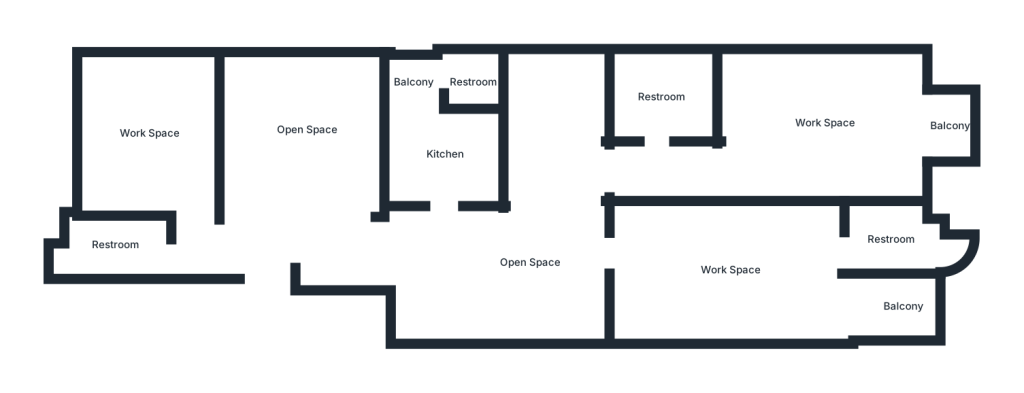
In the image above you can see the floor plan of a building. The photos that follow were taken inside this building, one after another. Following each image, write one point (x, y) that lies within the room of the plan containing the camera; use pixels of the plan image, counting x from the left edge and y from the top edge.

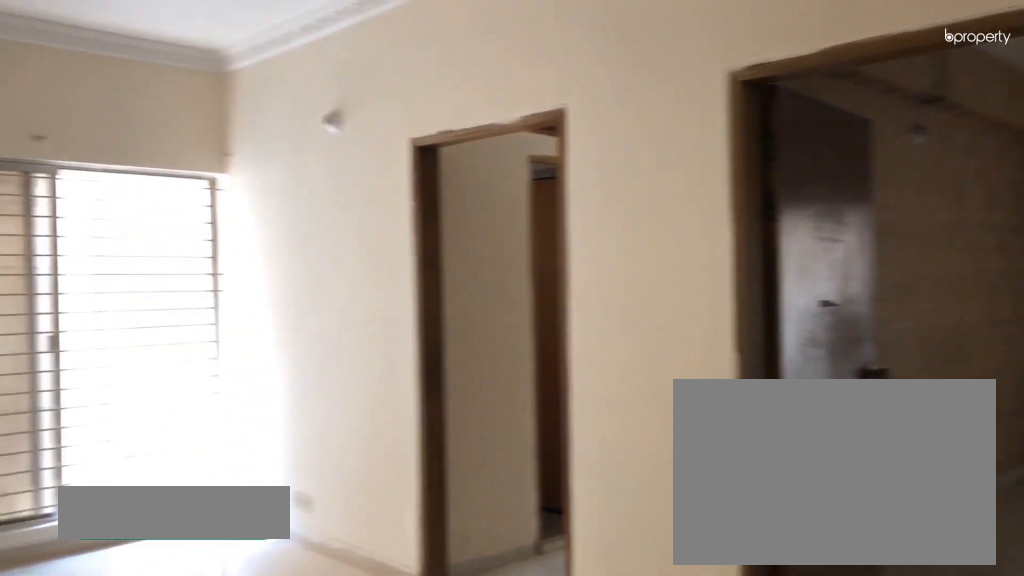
(529, 264)
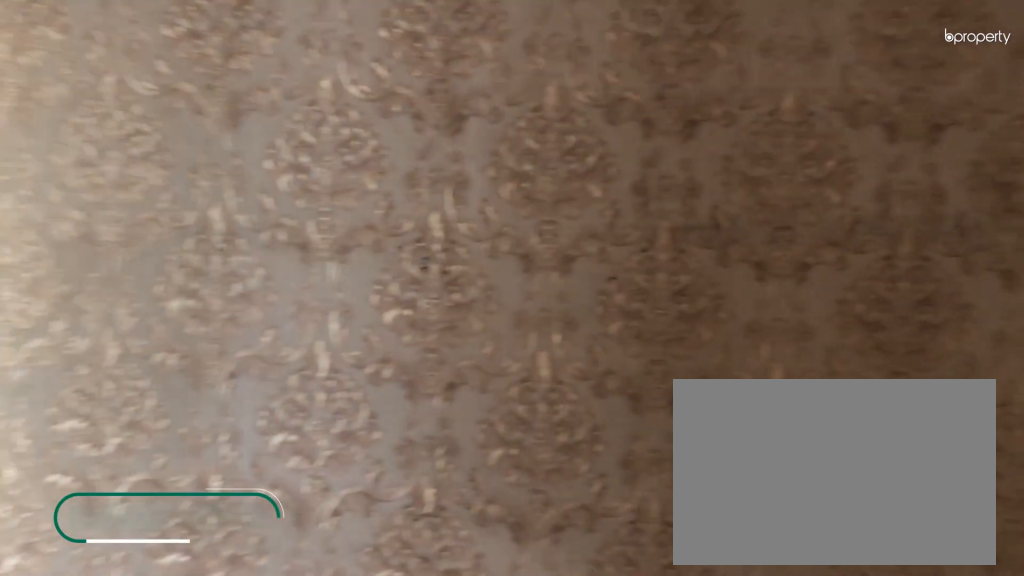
(730, 272)
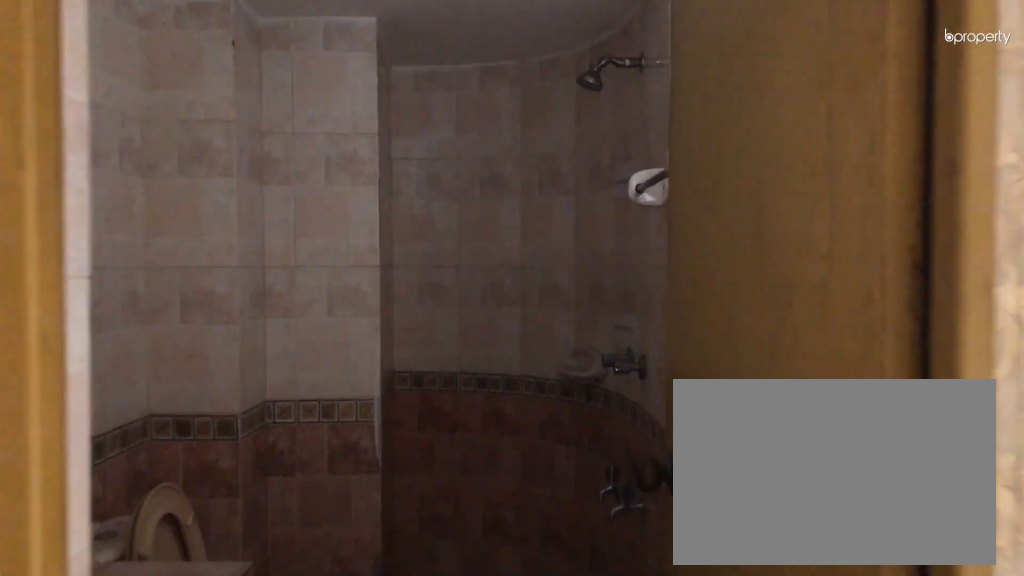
(891, 243)
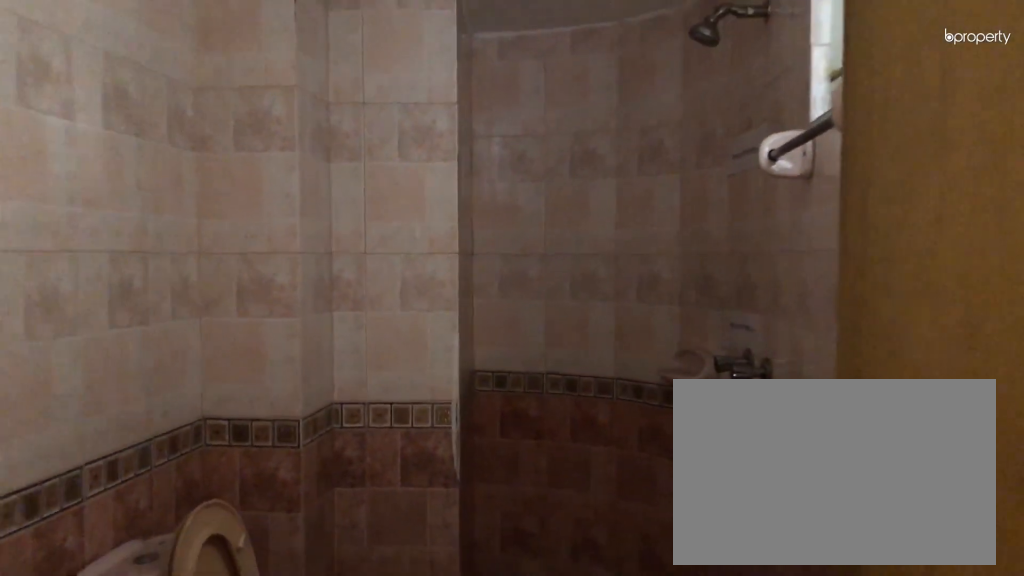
(891, 243)
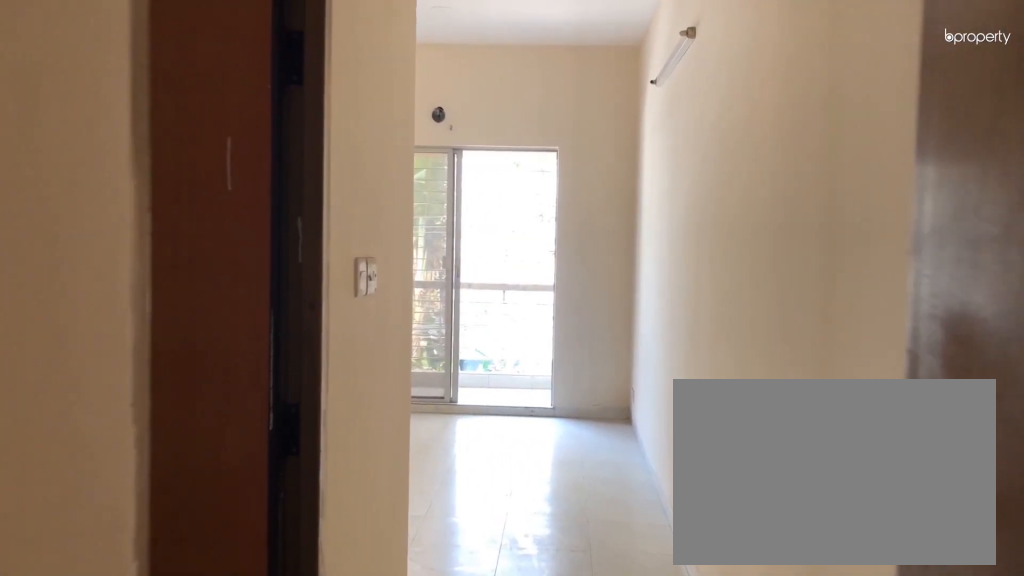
(641, 172)
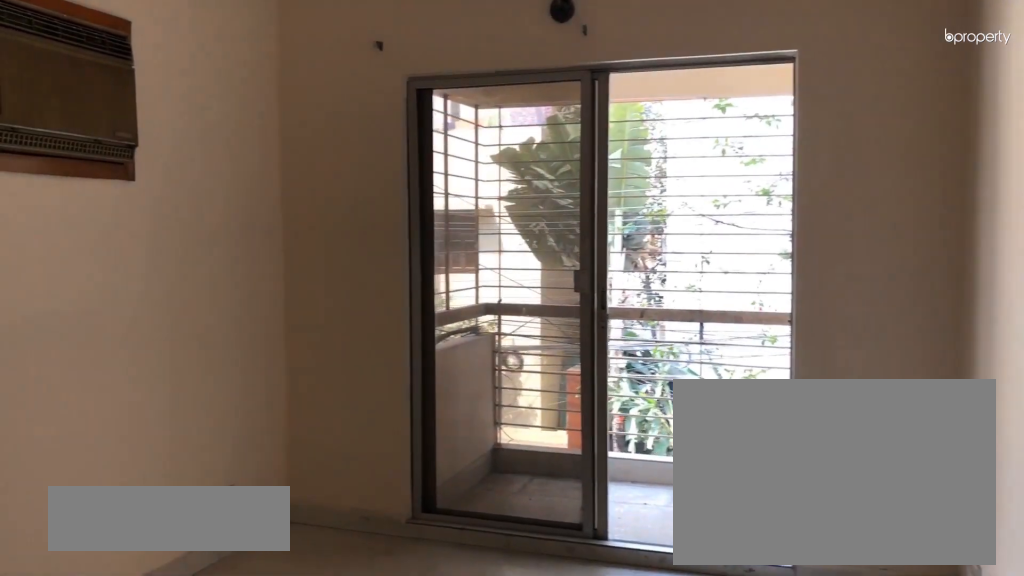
(824, 123)
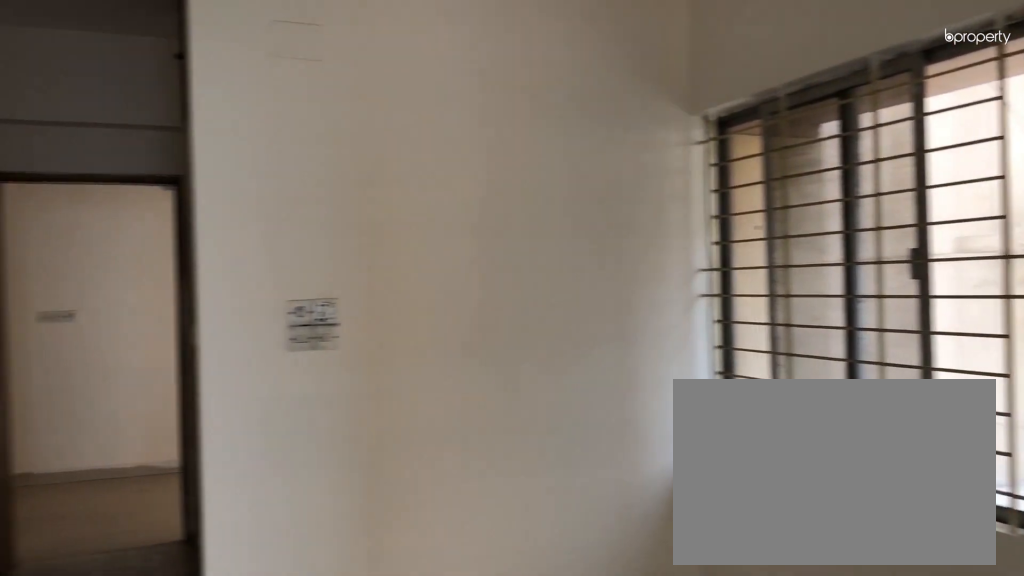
(824, 123)
